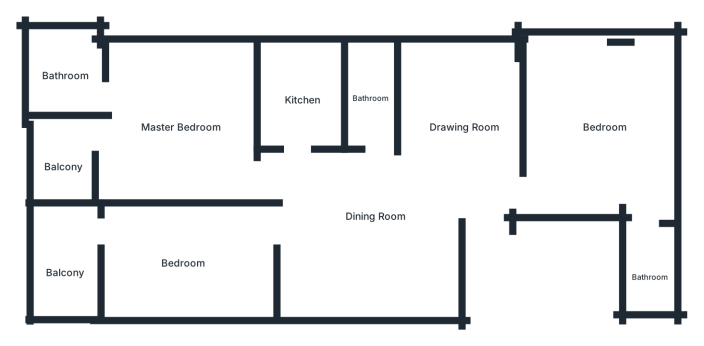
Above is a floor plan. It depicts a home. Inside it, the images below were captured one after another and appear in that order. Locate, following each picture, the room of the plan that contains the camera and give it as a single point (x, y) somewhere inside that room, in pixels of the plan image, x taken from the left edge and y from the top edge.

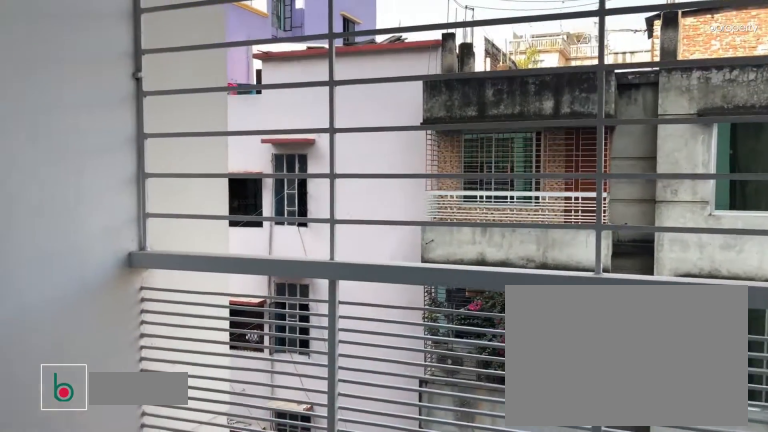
(66, 167)
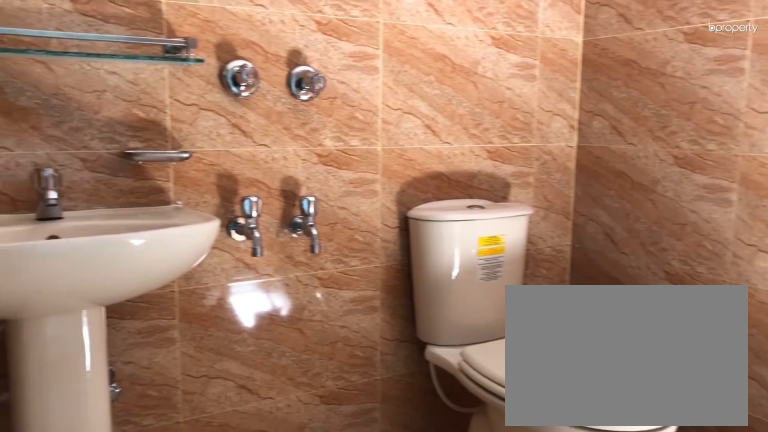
(65, 83)
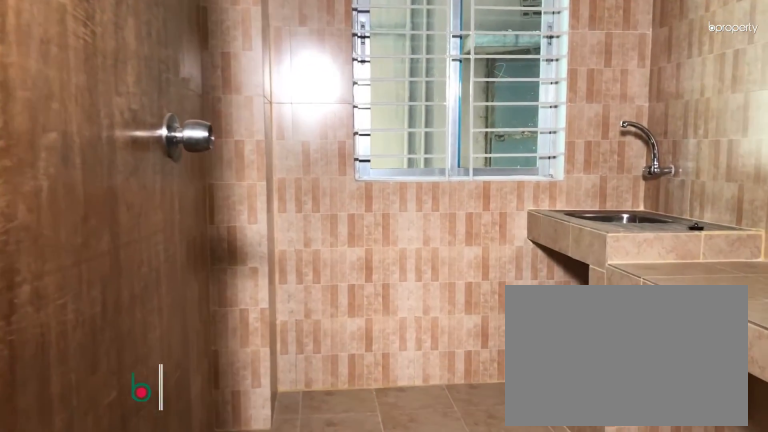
(302, 101)
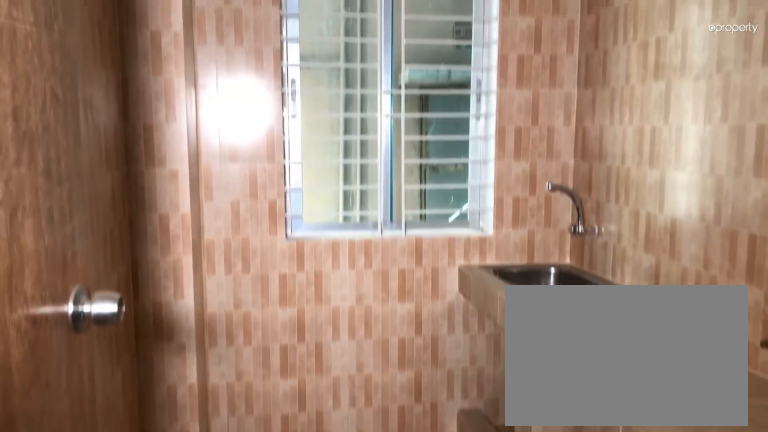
(302, 101)
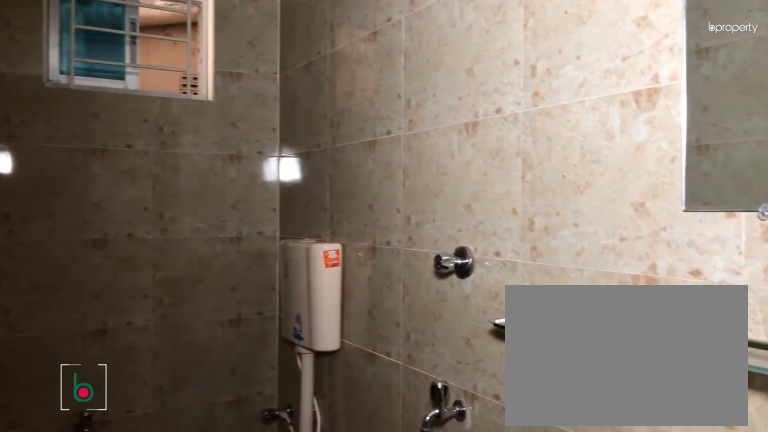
(373, 102)
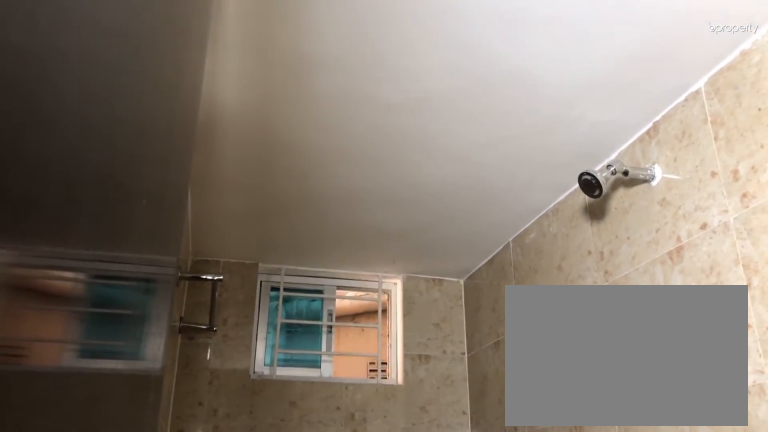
(373, 102)
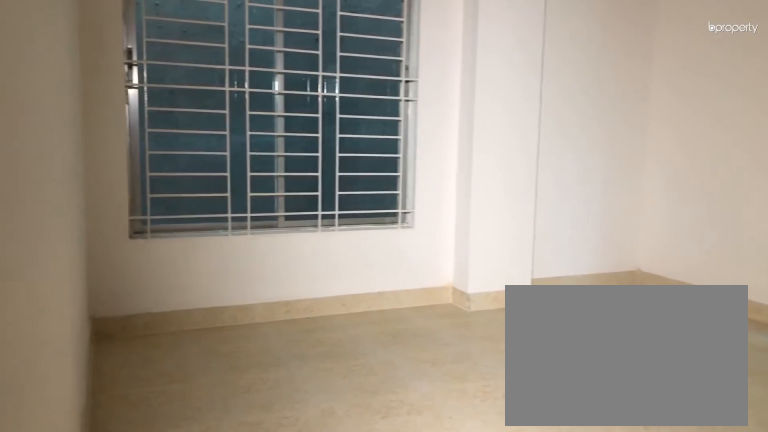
(605, 131)
